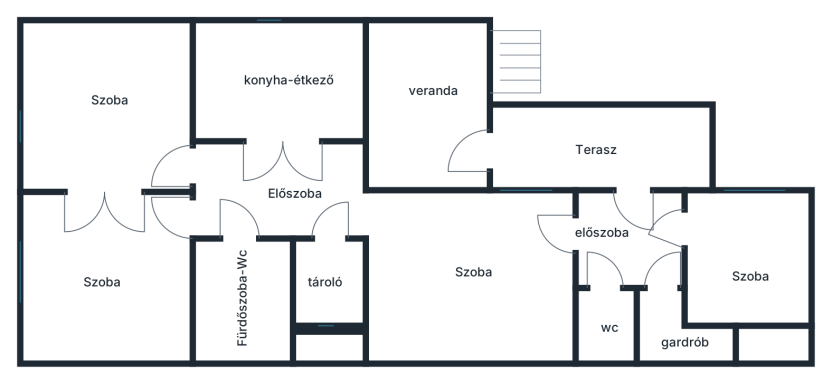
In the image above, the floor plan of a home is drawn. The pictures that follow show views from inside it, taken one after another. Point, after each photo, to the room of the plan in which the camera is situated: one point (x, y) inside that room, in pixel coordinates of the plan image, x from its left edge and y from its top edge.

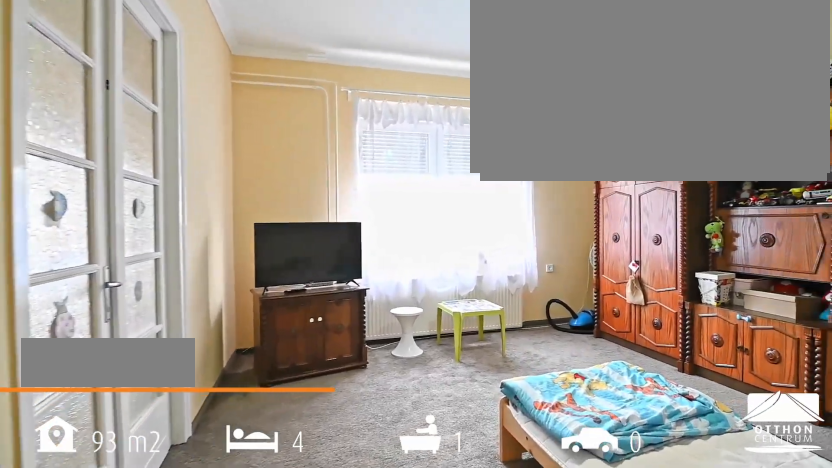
(109, 115)
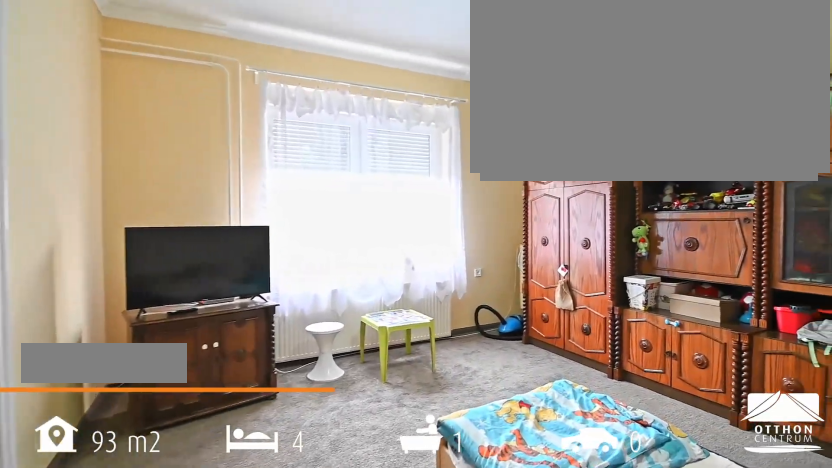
(109, 115)
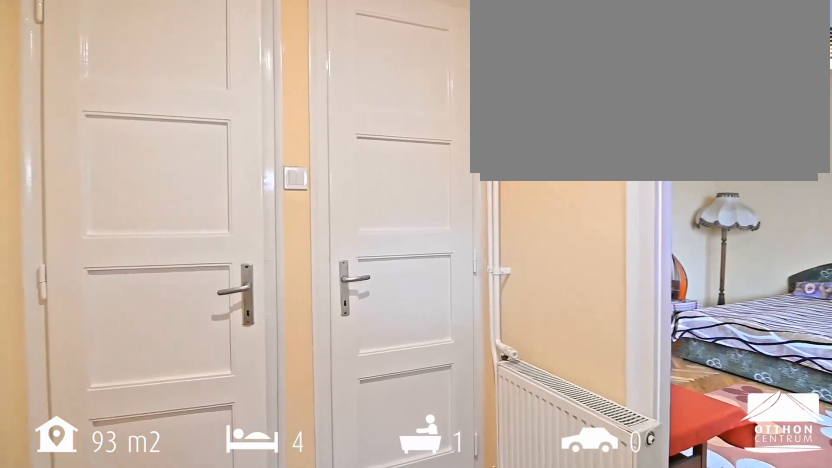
(614, 237)
